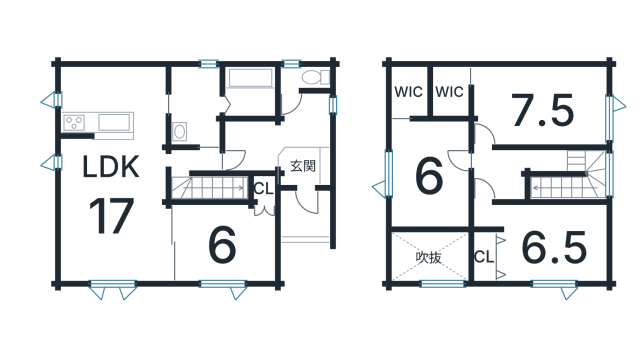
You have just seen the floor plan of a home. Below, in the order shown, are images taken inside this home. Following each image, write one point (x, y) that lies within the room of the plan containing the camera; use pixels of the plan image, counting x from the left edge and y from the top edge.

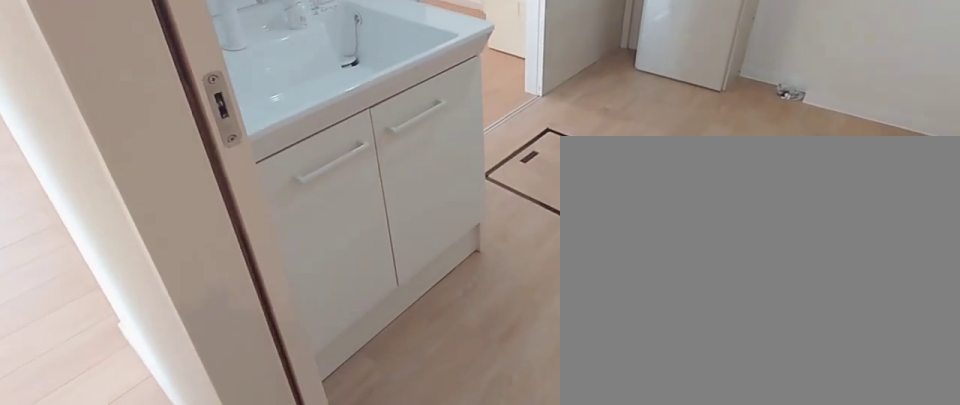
(192, 106)
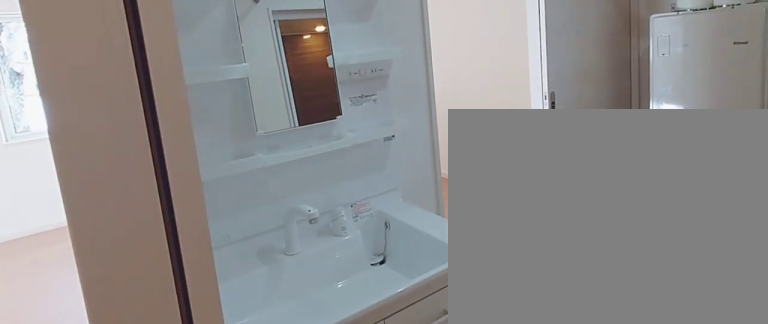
(192, 106)
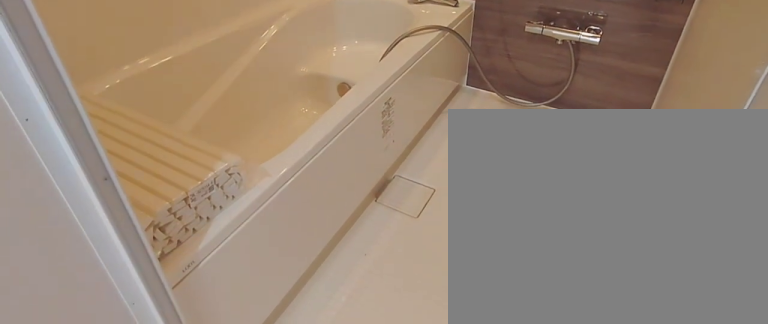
(247, 93)
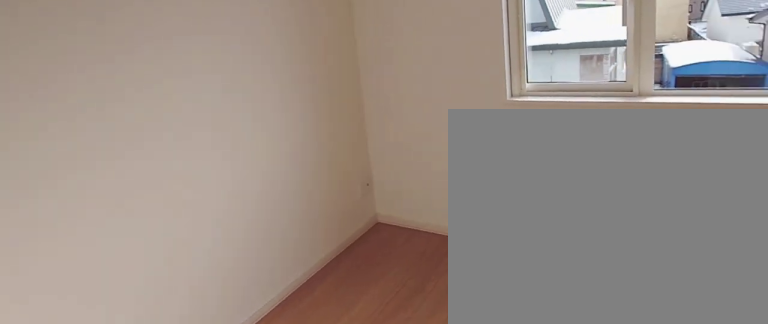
(550, 243)
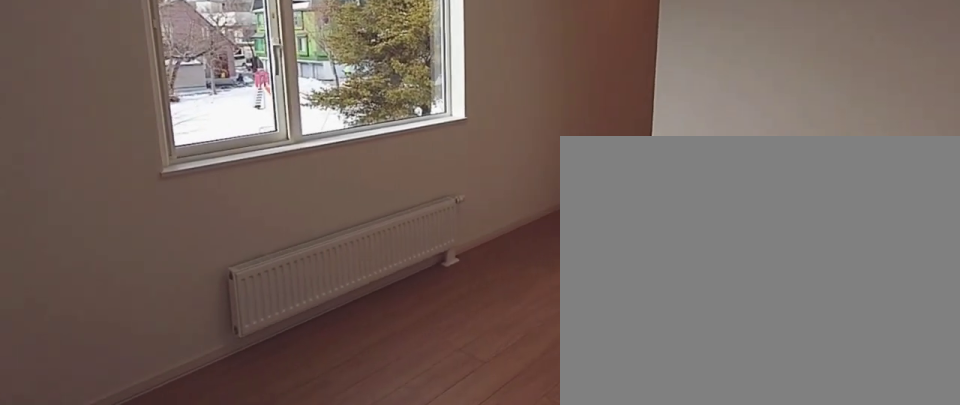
(435, 176)
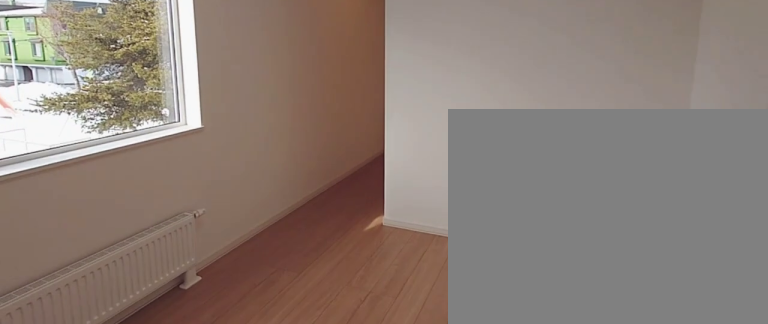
(435, 176)
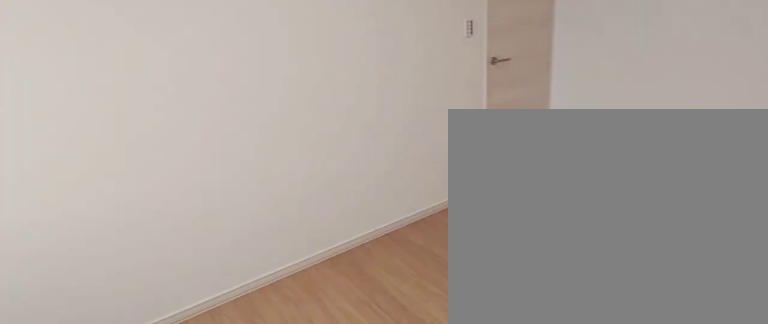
(536, 104)
